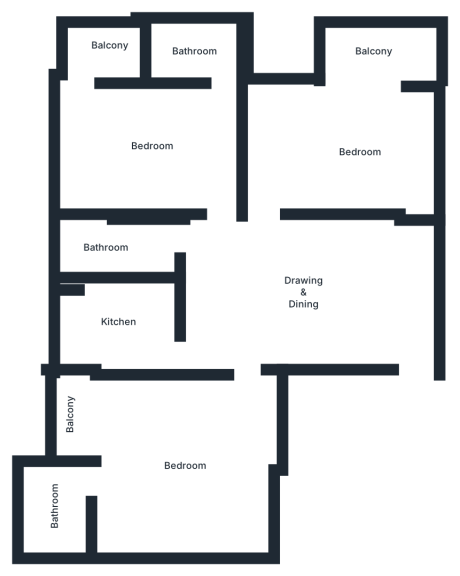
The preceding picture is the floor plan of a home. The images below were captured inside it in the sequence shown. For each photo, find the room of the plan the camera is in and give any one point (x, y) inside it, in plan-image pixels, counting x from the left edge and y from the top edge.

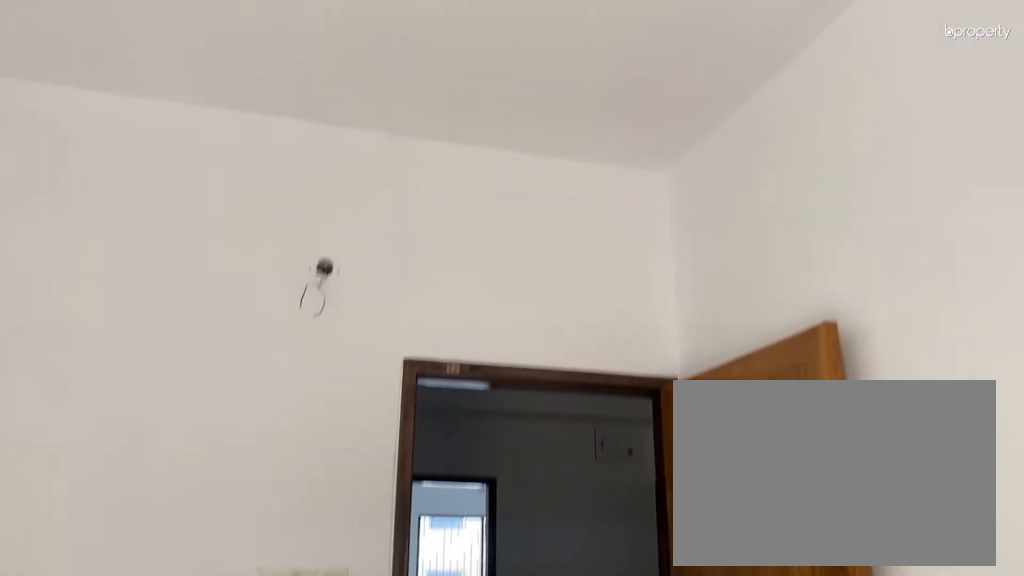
(363, 149)
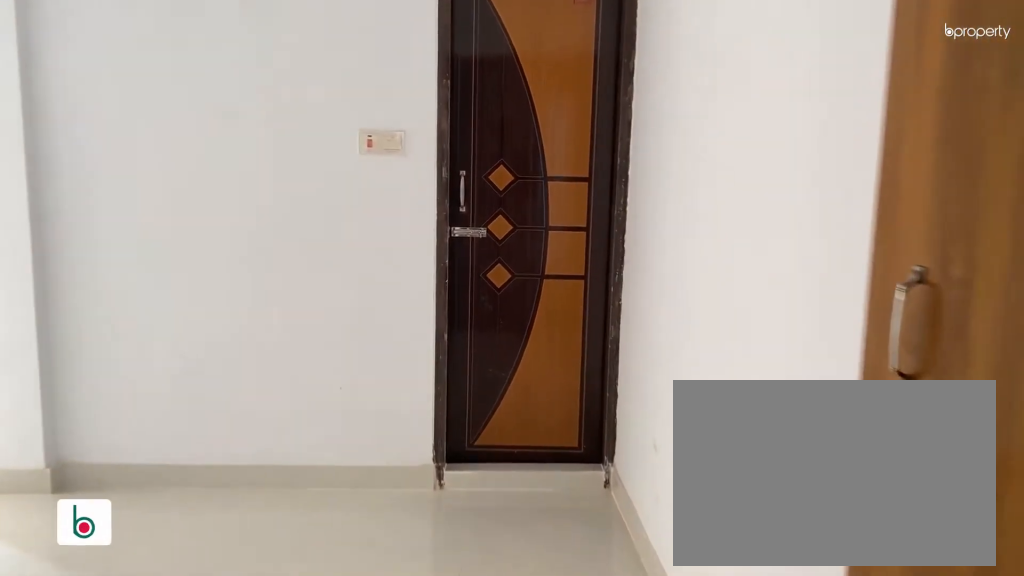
(157, 142)
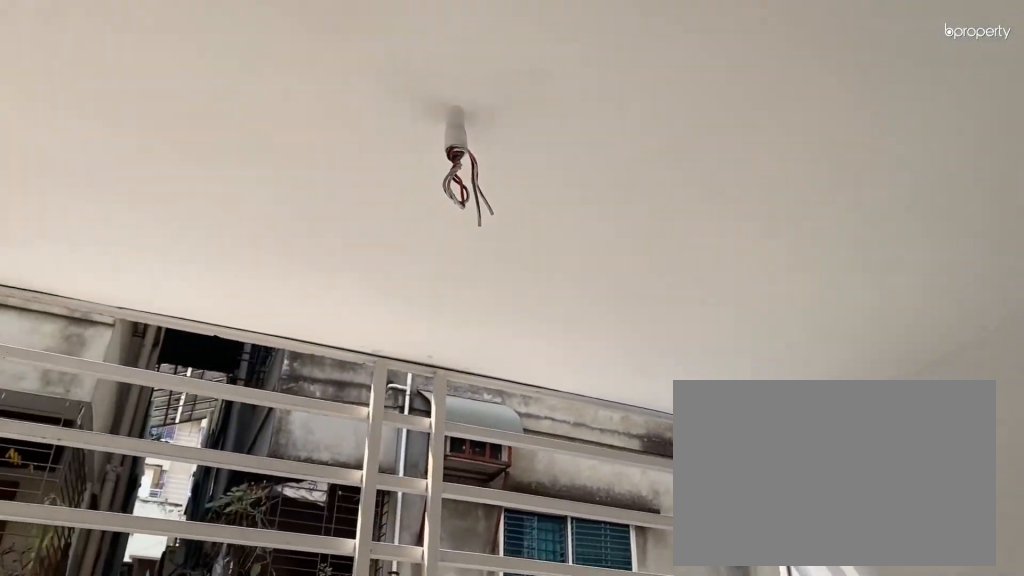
(108, 47)
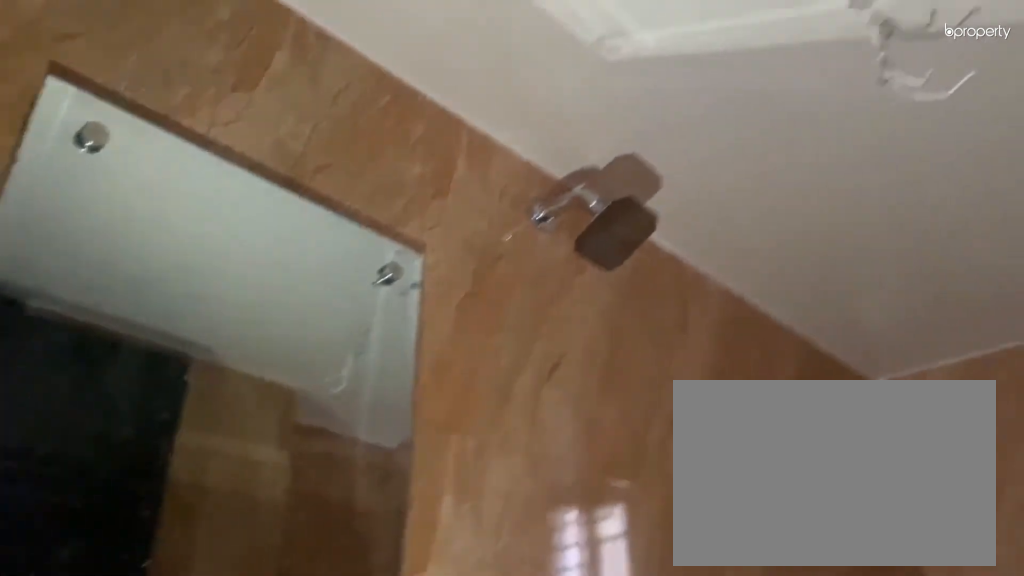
(117, 247)
